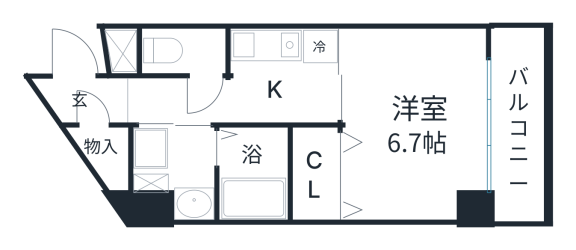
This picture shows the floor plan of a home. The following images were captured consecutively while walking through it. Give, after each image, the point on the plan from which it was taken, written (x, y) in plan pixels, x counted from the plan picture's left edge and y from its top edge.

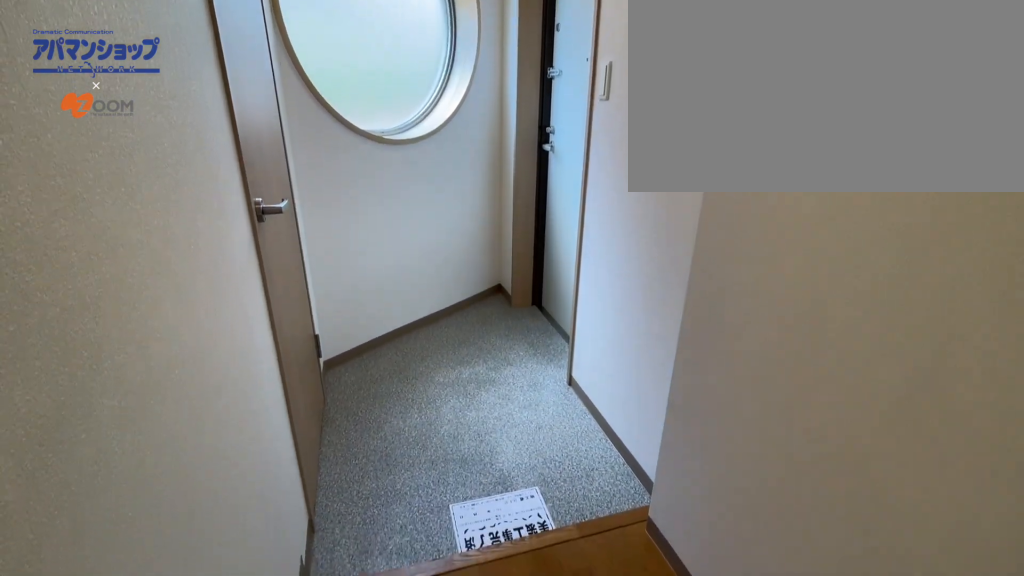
(133, 98)
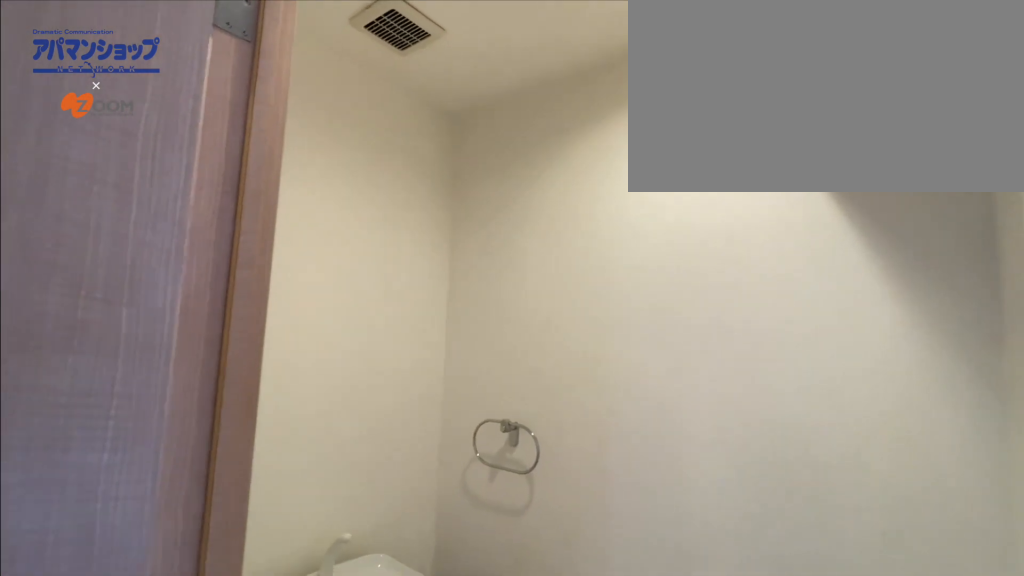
(228, 86)
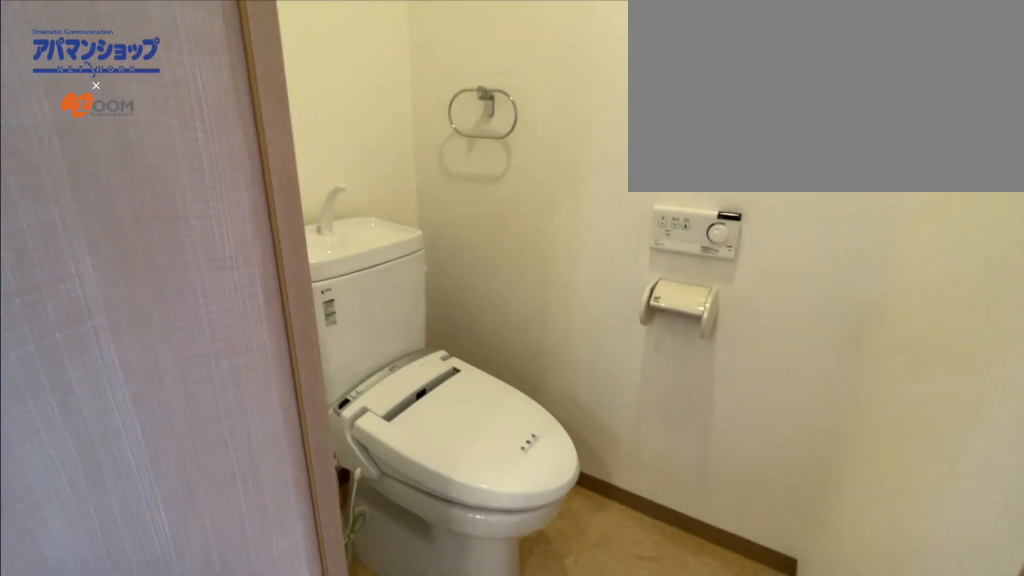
(228, 86)
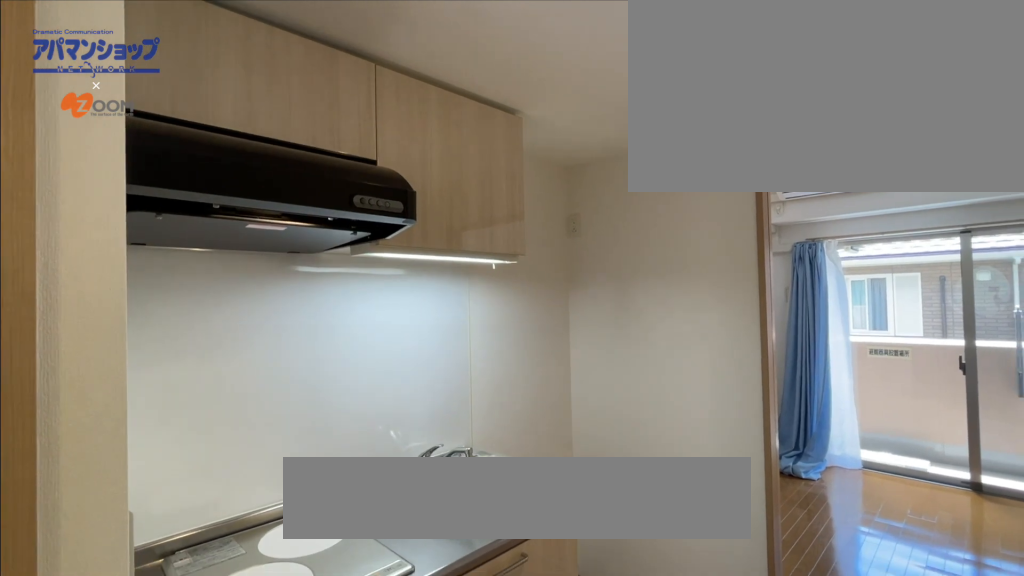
(231, 98)
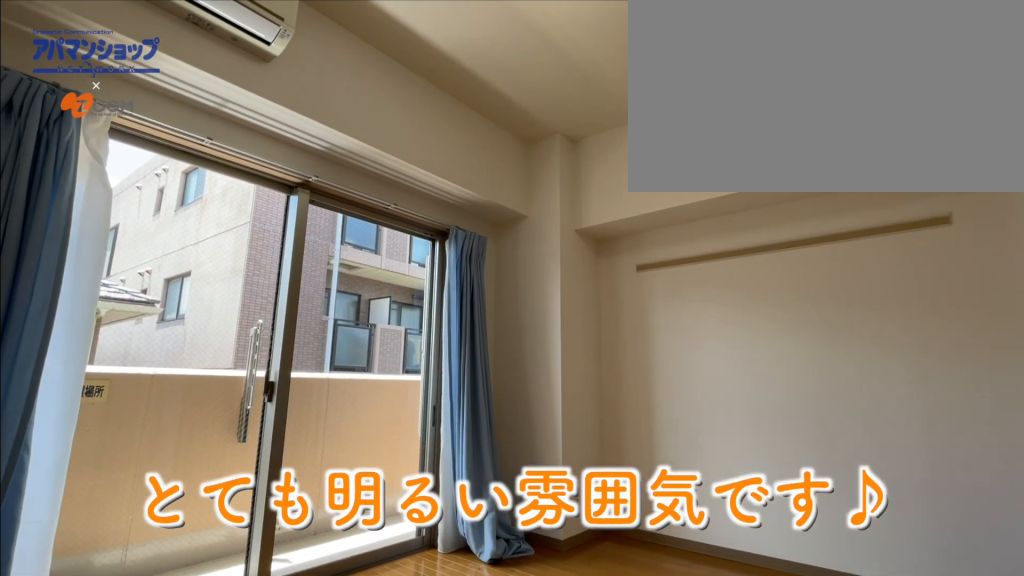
(358, 43)
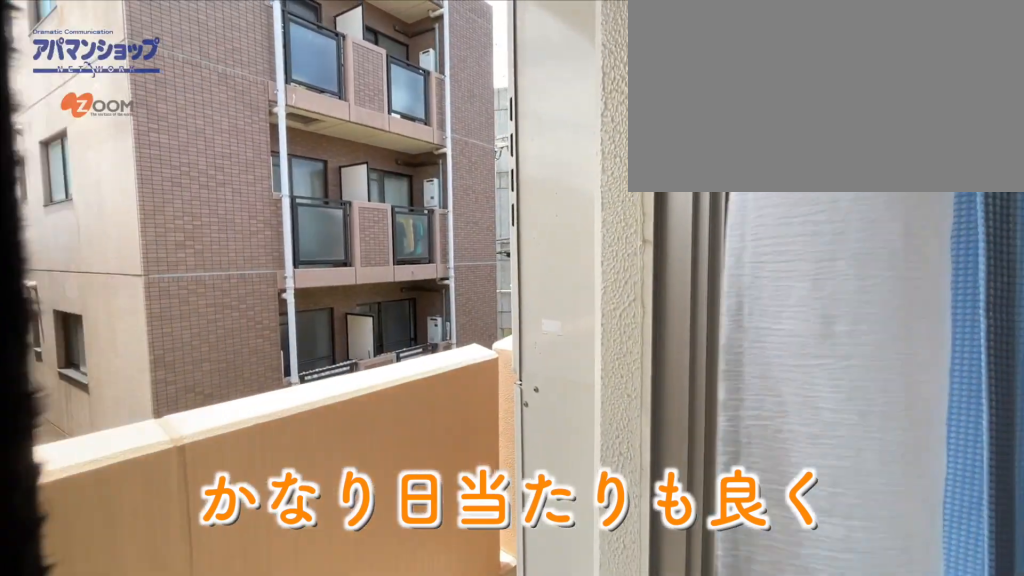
(474, 137)
